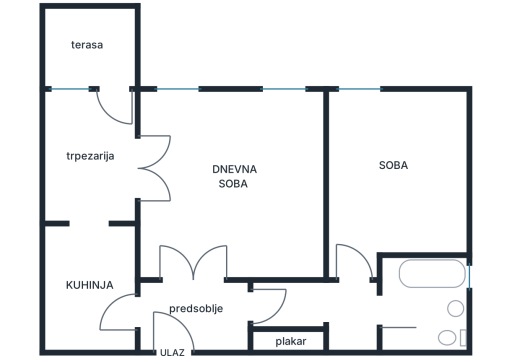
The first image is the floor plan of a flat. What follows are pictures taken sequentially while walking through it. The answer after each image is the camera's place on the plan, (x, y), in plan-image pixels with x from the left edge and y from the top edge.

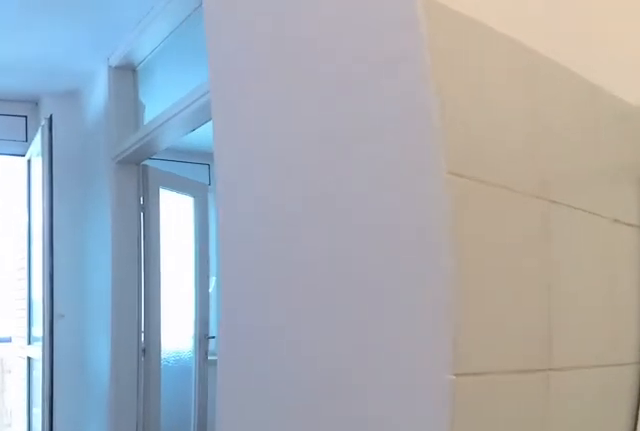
(99, 269)
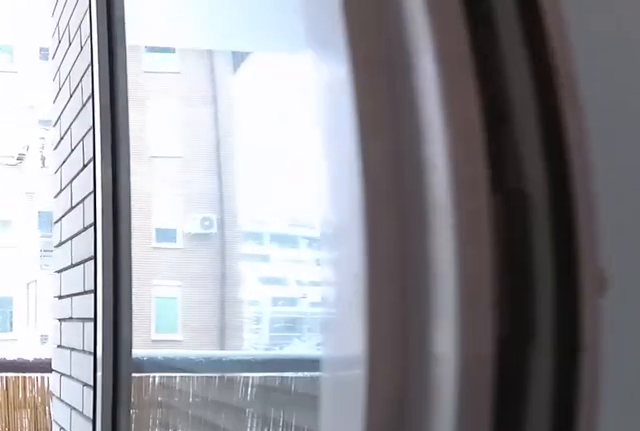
(98, 139)
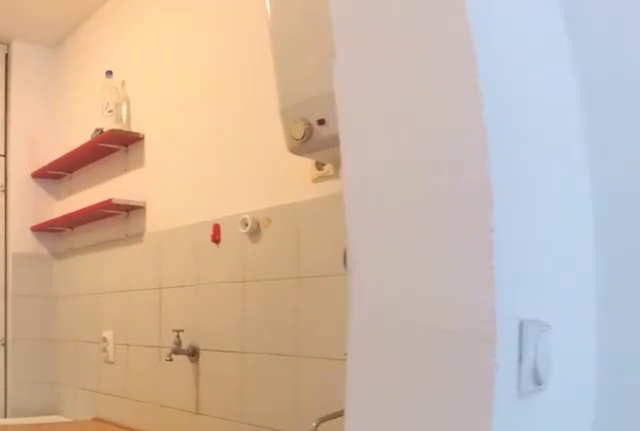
(101, 174)
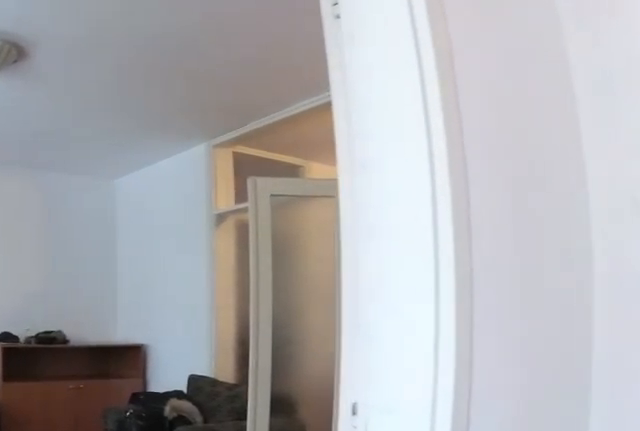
(105, 174)
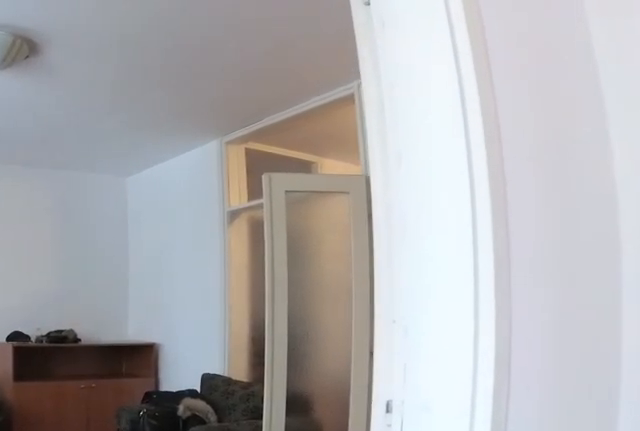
(105, 176)
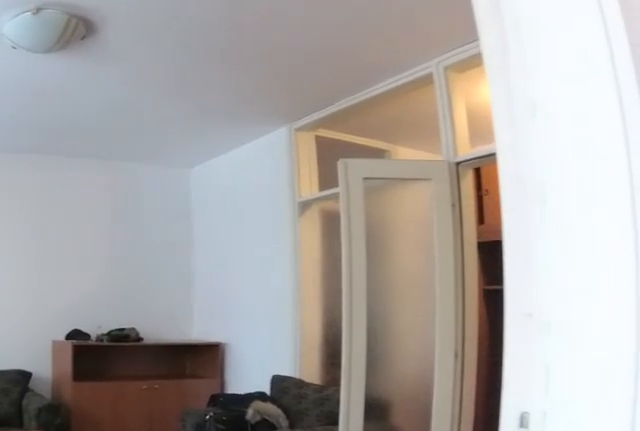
(111, 176)
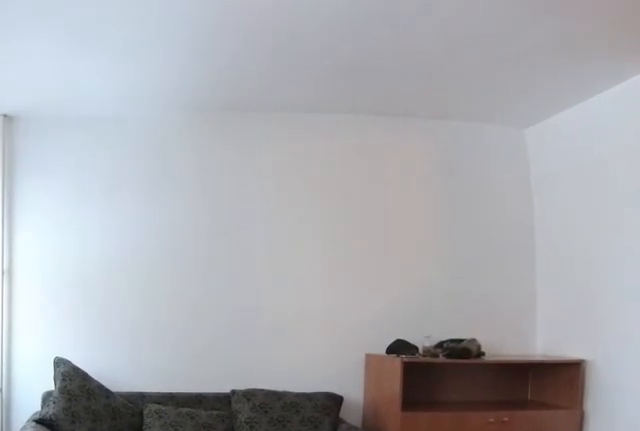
(140, 182)
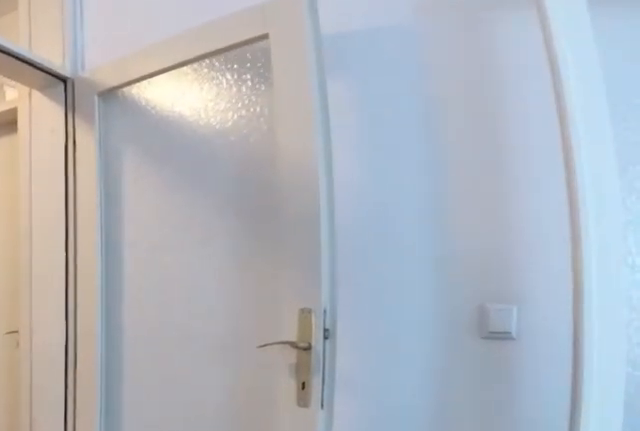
(204, 219)
